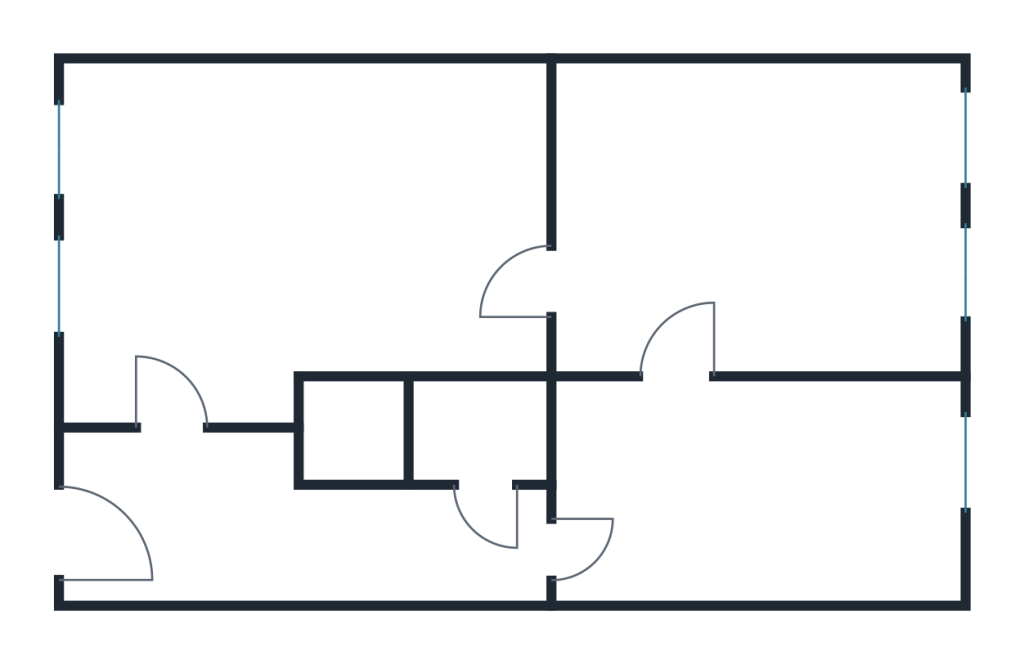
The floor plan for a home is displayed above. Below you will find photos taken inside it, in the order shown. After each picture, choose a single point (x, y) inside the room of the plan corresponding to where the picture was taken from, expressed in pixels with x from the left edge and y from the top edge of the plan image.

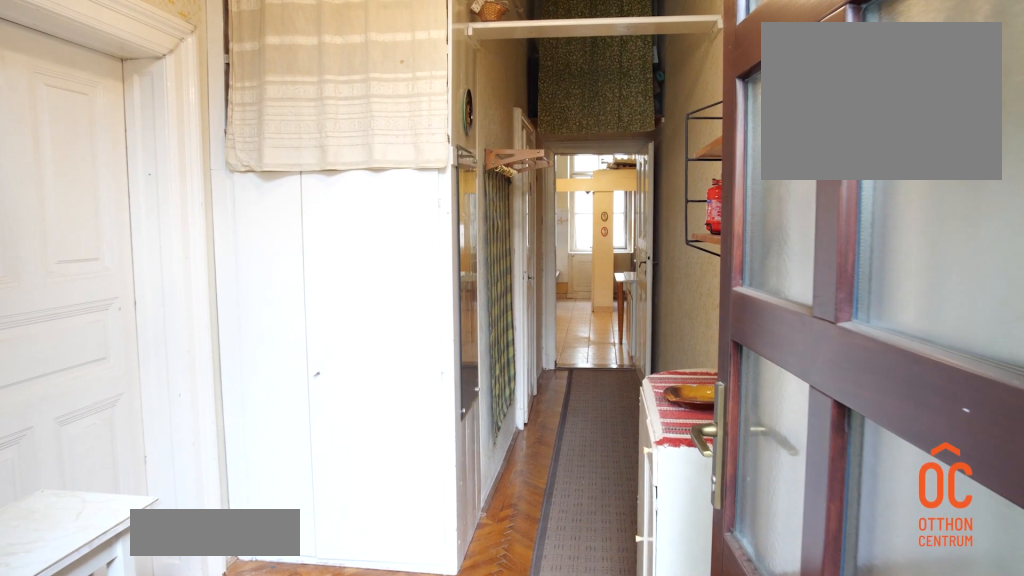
(195, 531)
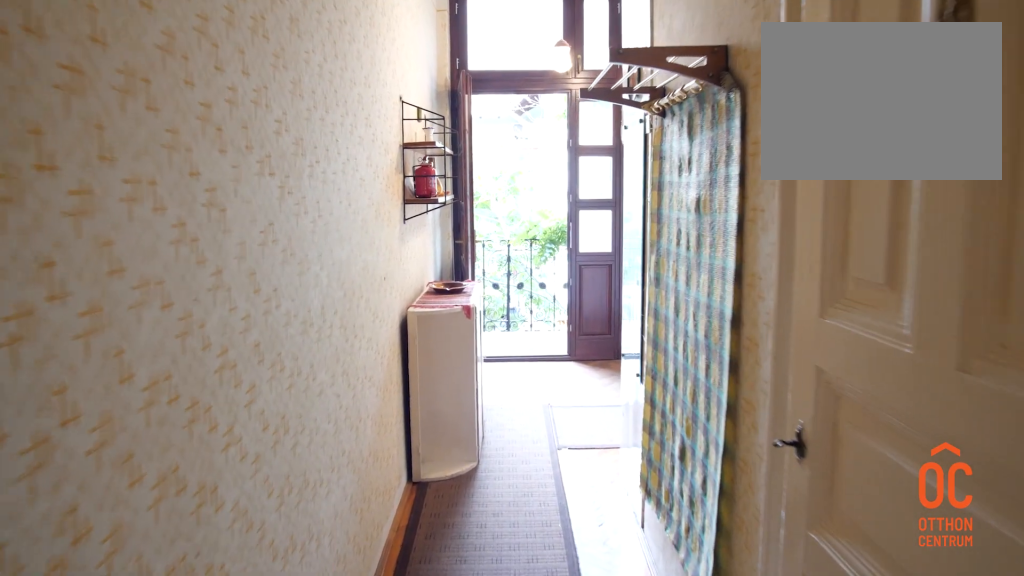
(195, 531)
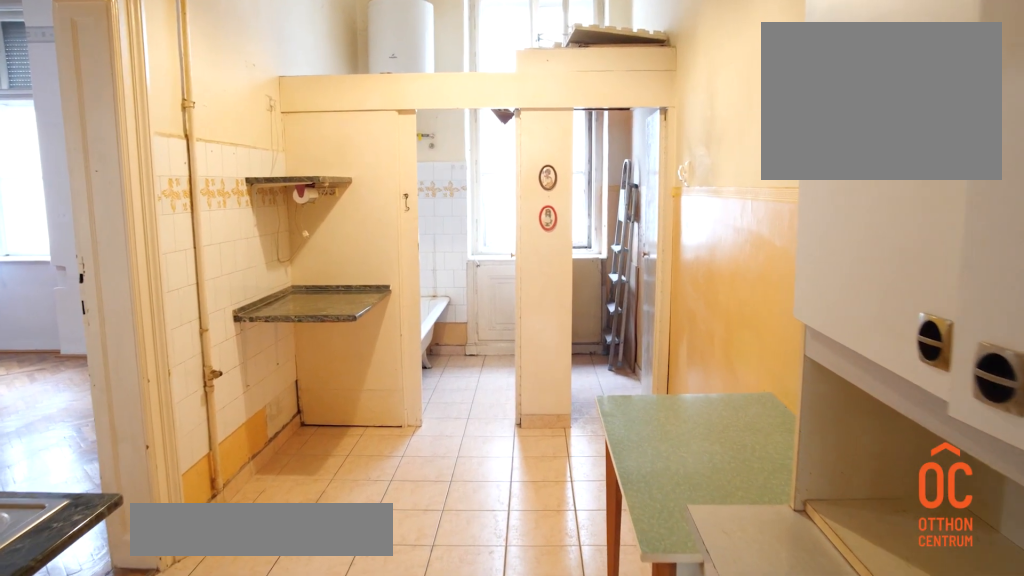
(765, 493)
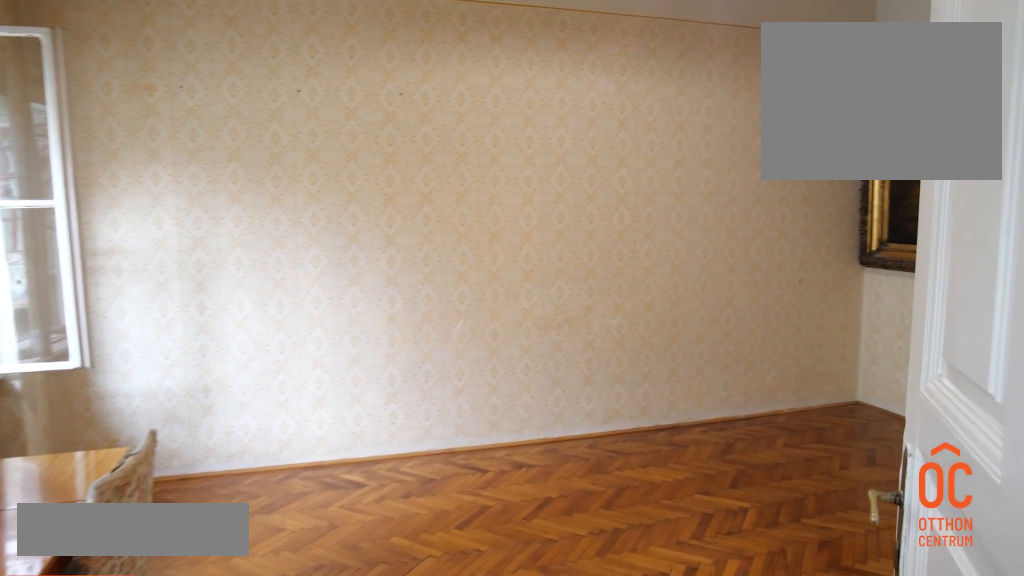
(289, 222)
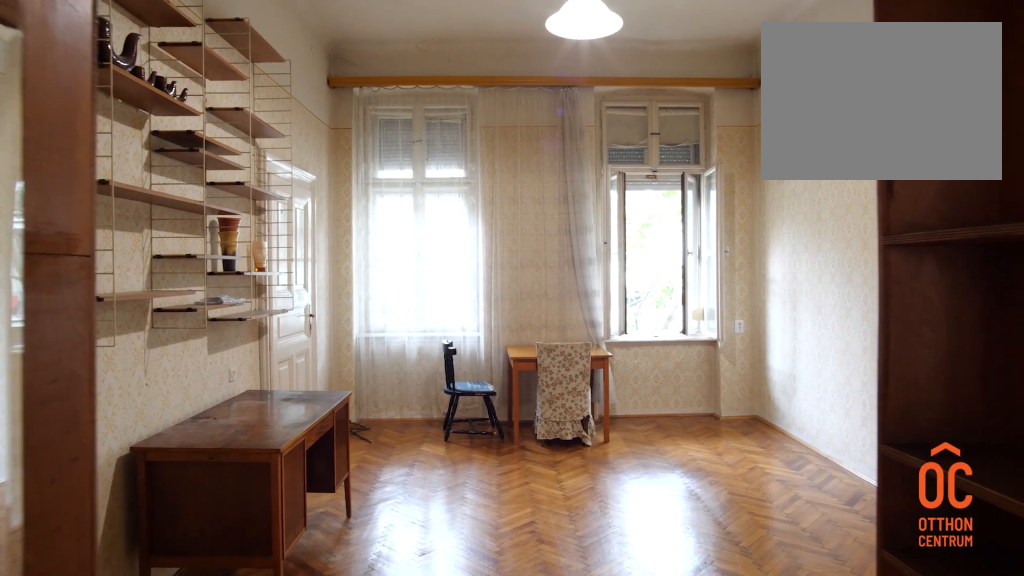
(288, 222)
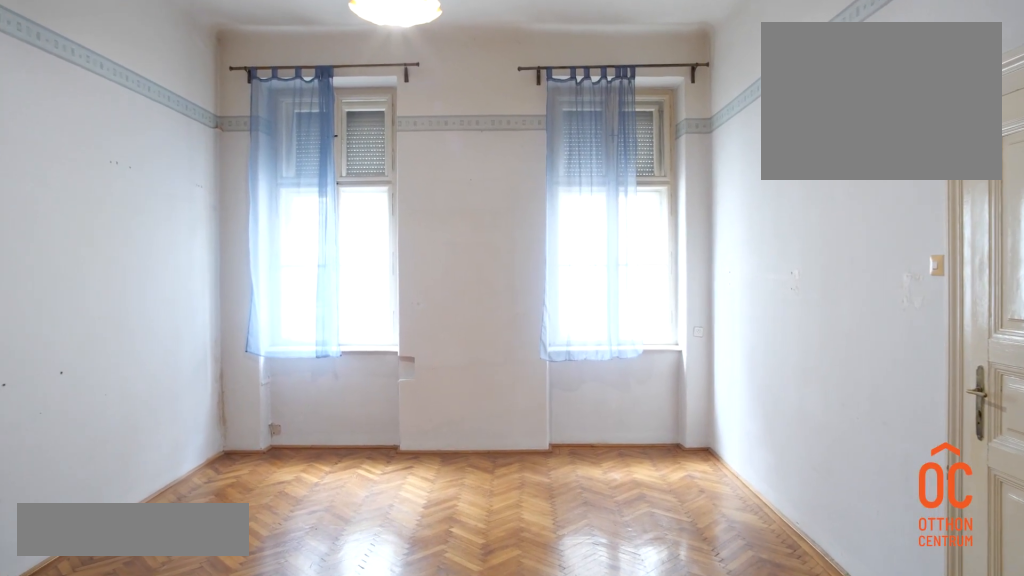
(762, 218)
